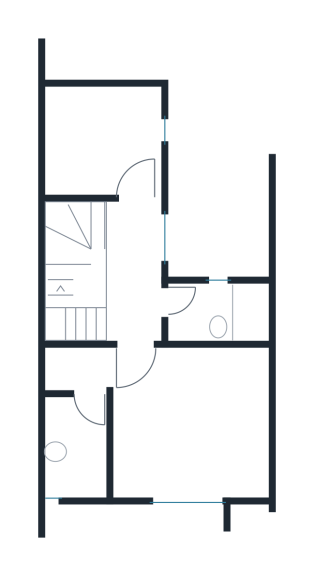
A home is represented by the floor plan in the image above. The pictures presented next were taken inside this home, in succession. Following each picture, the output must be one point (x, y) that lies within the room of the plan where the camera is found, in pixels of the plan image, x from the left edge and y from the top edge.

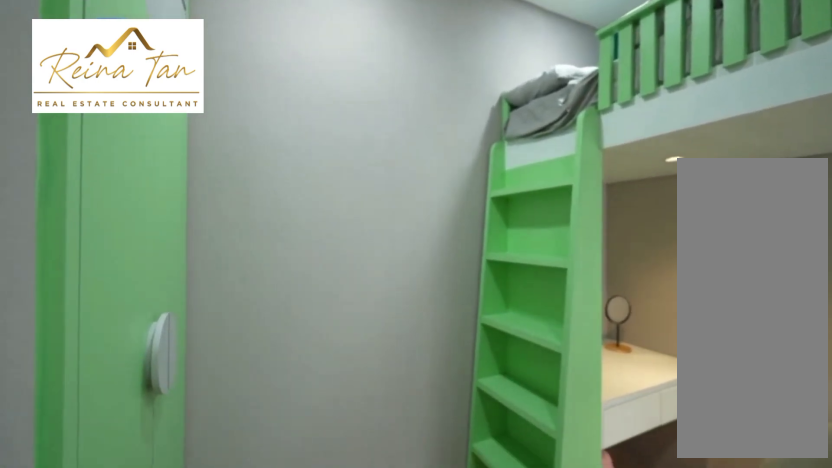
(105, 140)
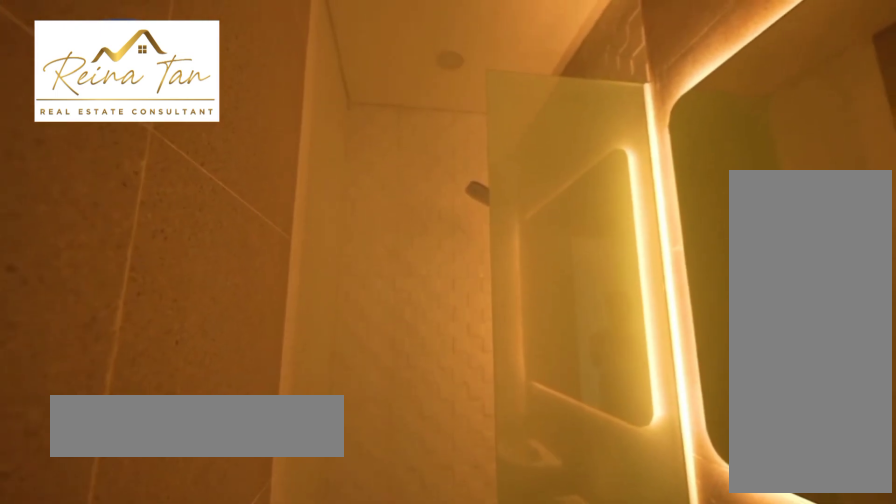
(218, 309)
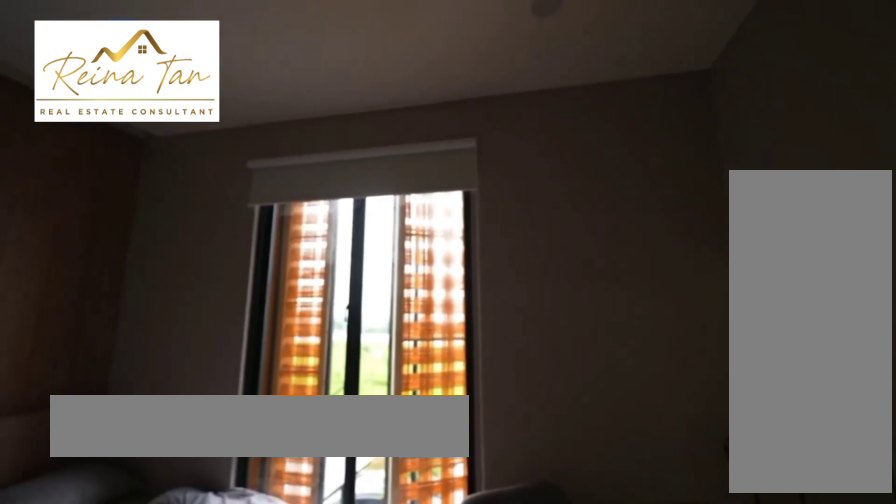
(158, 421)
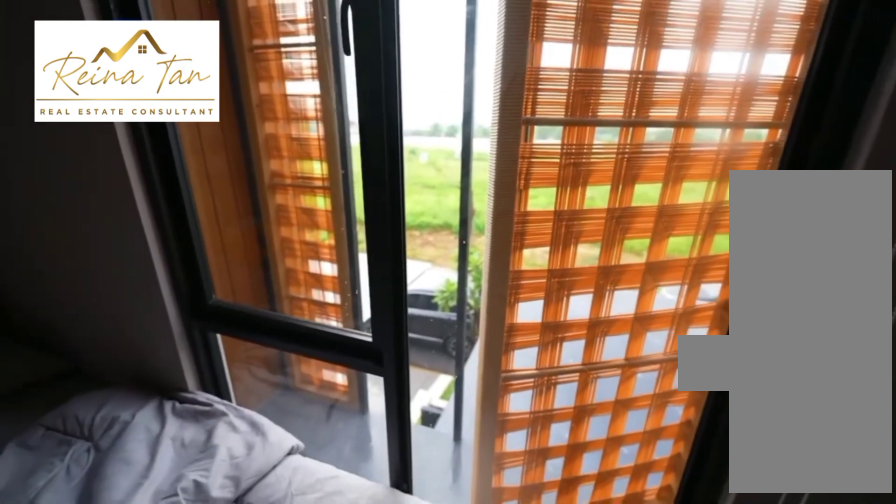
(158, 421)
